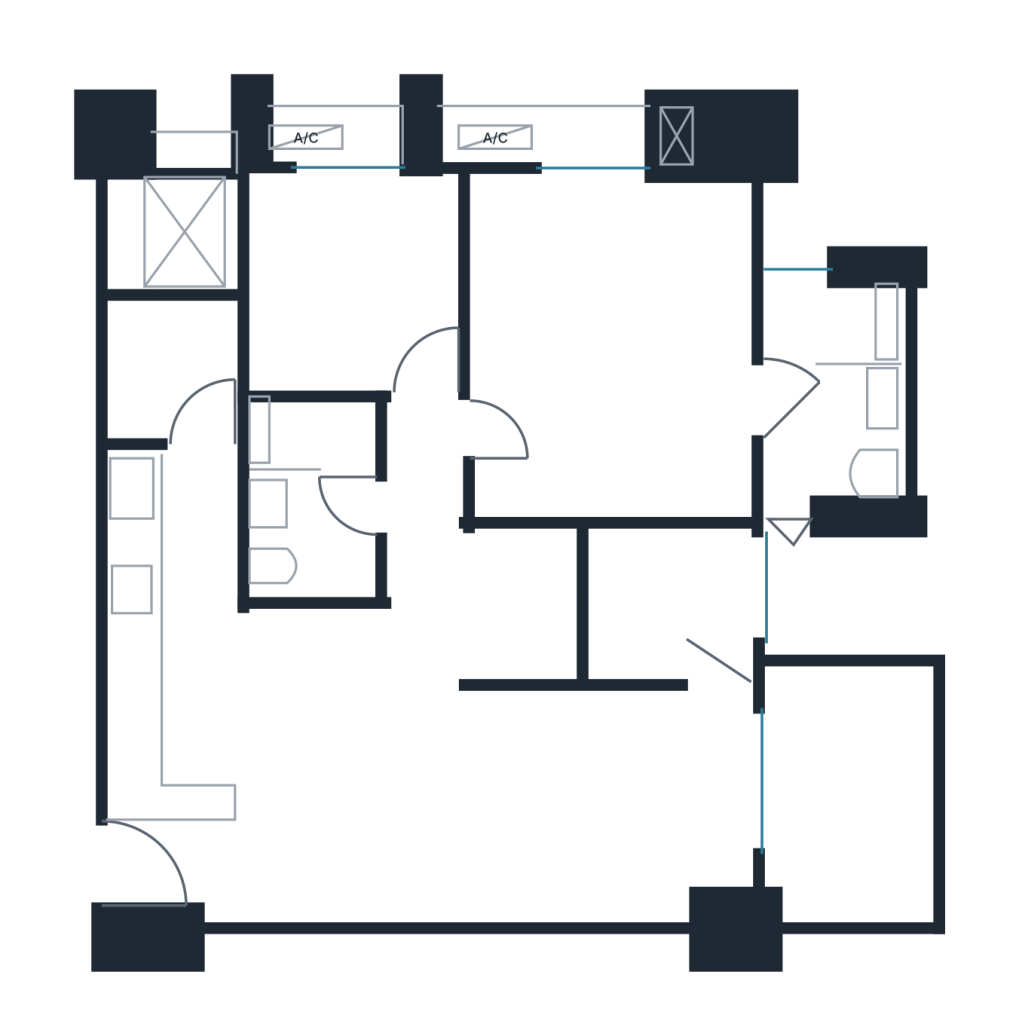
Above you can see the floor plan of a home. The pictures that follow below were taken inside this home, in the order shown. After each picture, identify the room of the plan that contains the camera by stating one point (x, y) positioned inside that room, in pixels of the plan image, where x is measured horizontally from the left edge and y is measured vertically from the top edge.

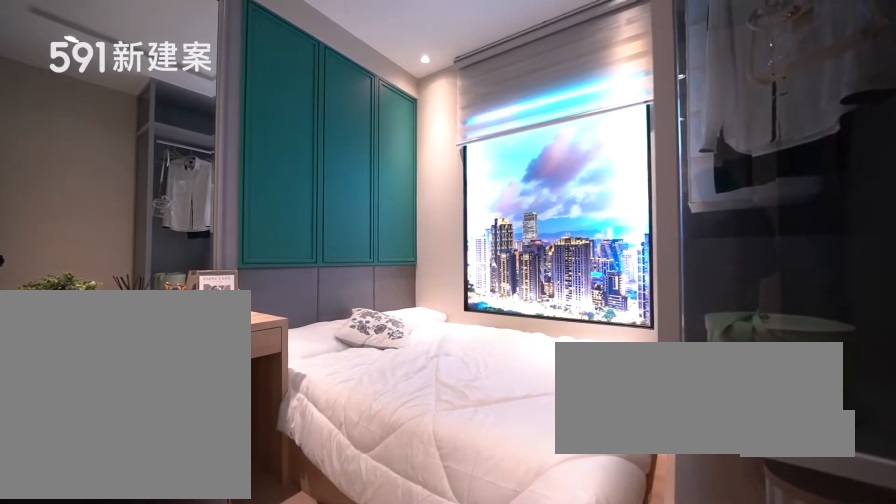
(351, 281)
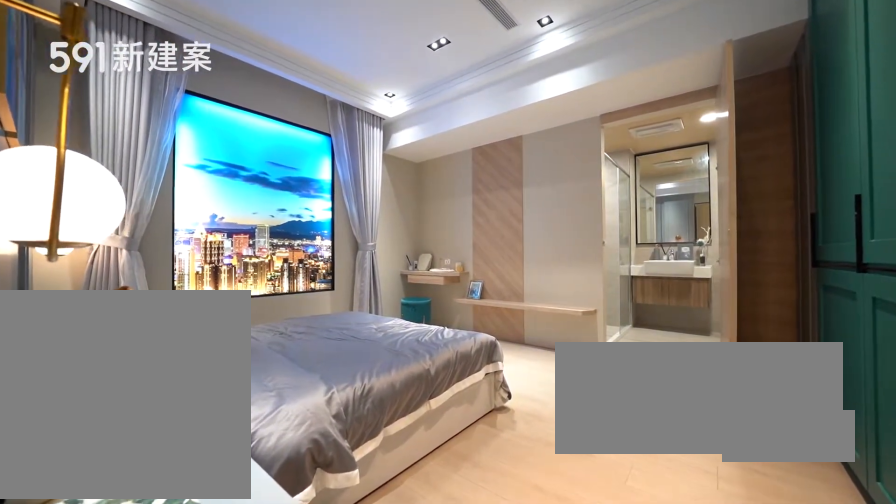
(615, 344)
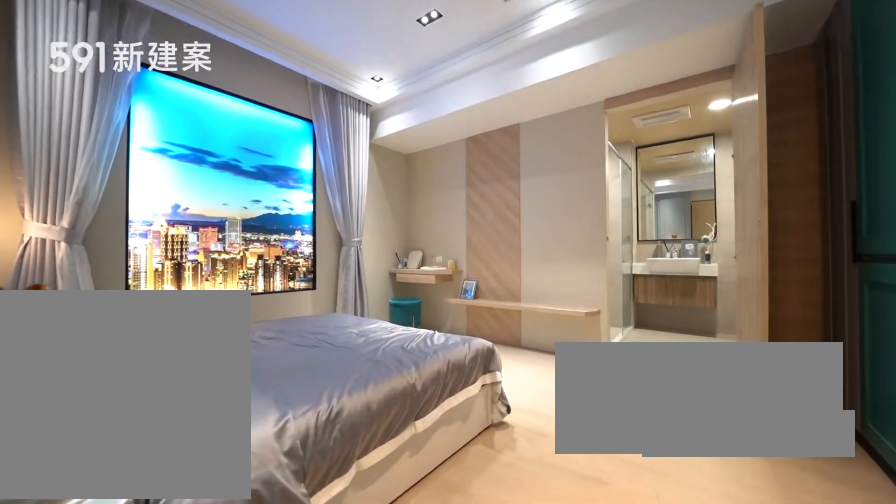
(615, 344)
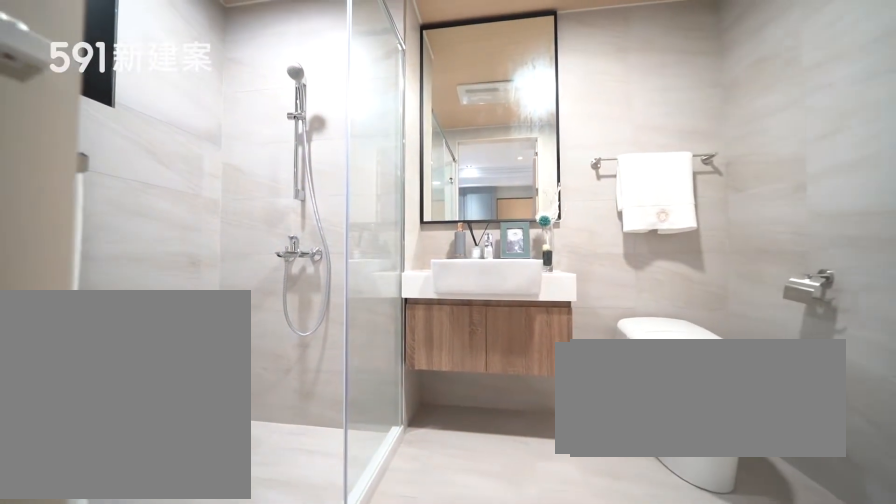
(839, 401)
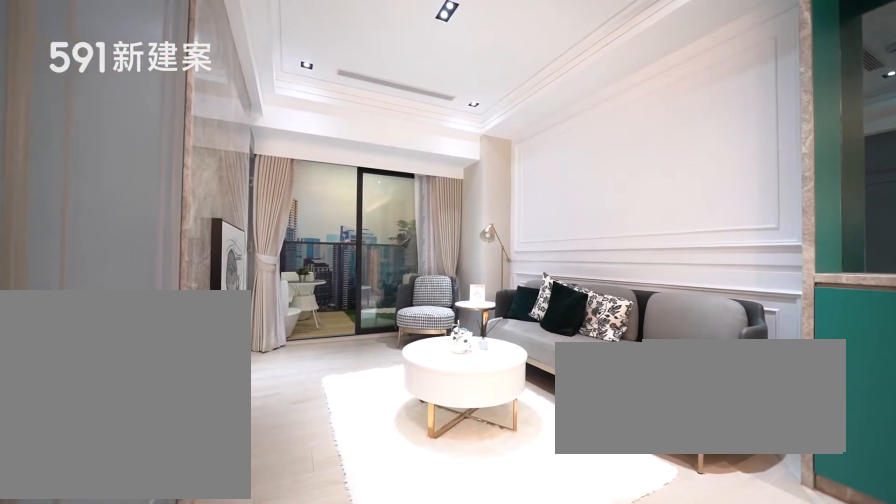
(605, 801)
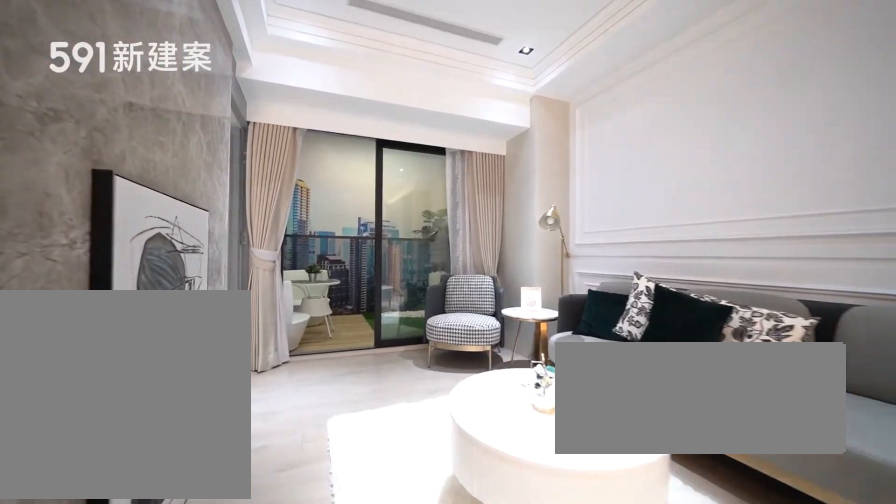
(605, 801)
